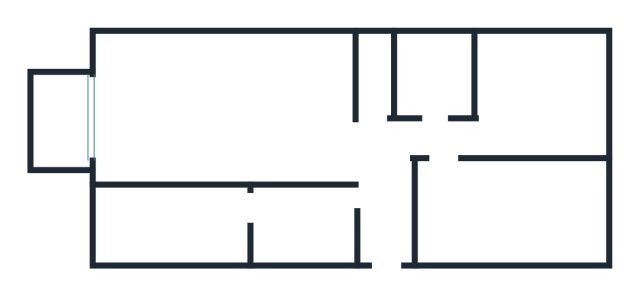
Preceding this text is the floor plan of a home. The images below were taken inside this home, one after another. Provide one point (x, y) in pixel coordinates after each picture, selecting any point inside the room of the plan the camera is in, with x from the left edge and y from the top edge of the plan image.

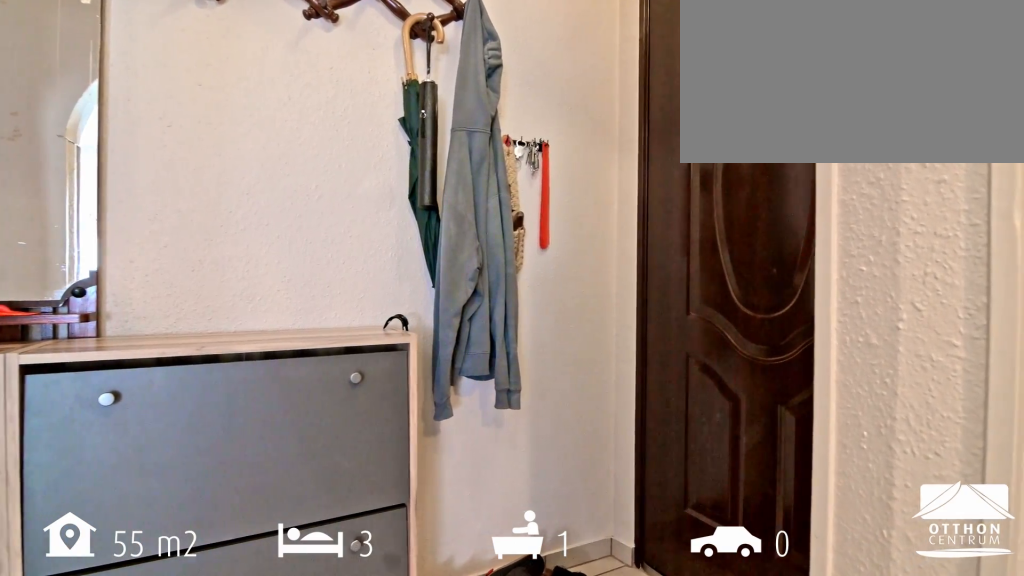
(385, 198)
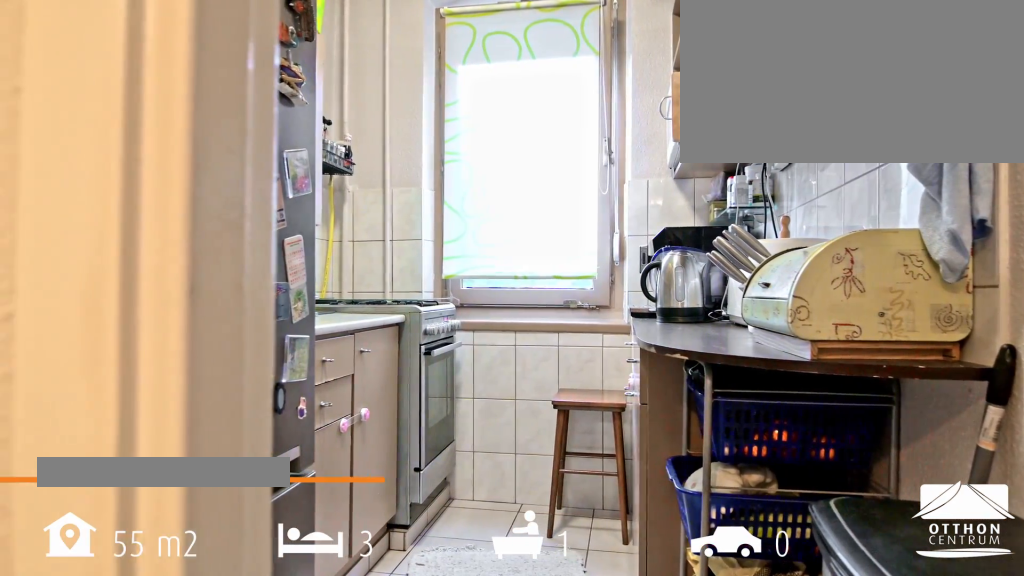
(177, 223)
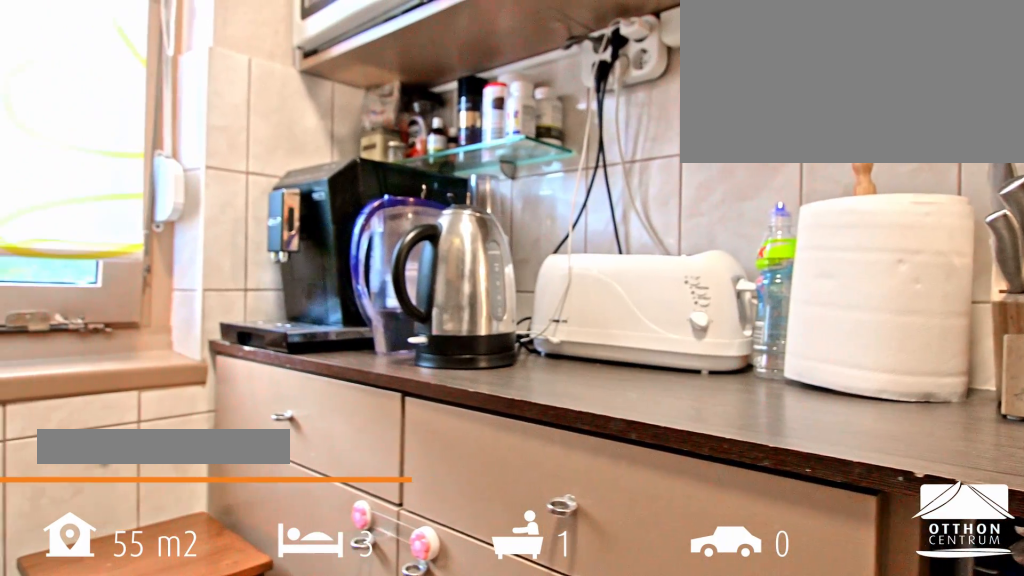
(177, 223)
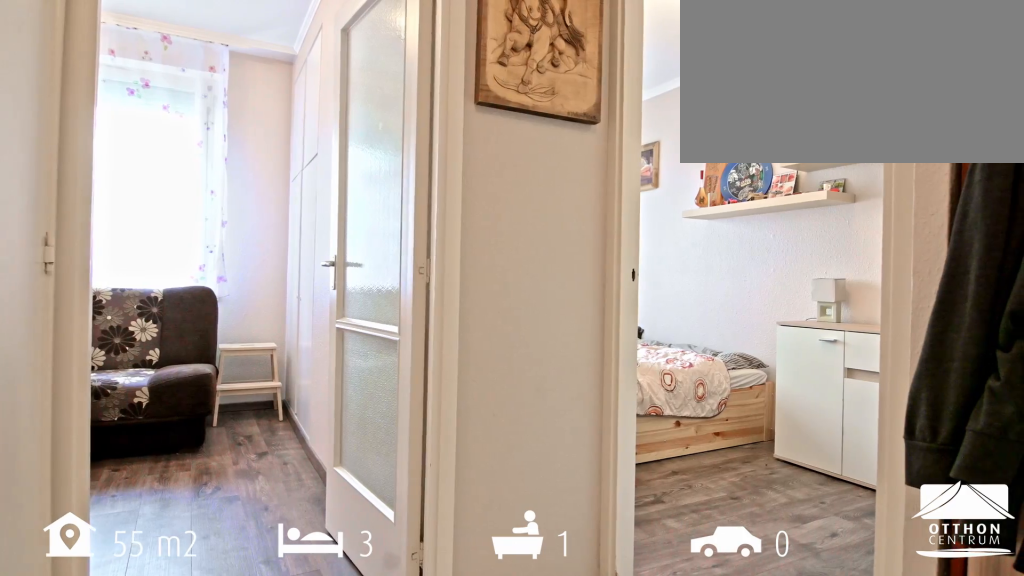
(385, 198)
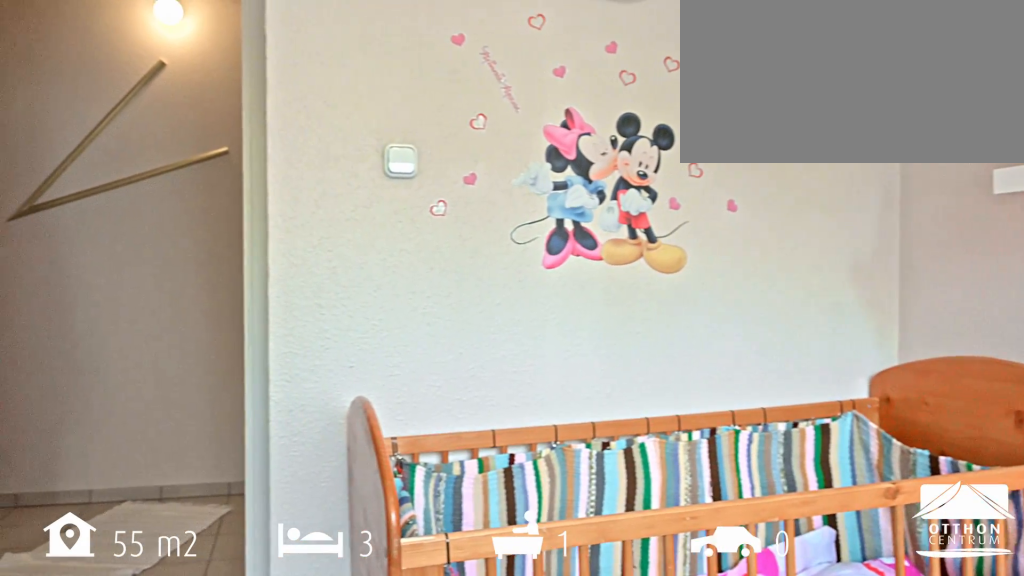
(535, 91)
